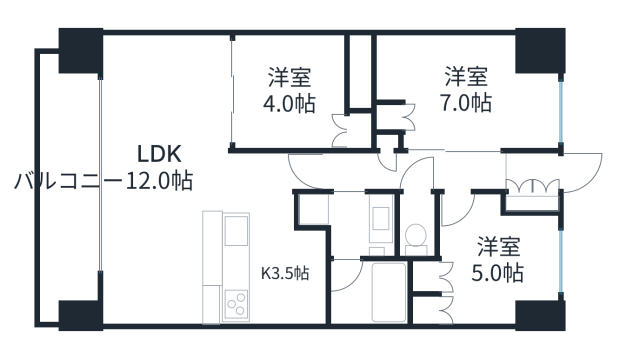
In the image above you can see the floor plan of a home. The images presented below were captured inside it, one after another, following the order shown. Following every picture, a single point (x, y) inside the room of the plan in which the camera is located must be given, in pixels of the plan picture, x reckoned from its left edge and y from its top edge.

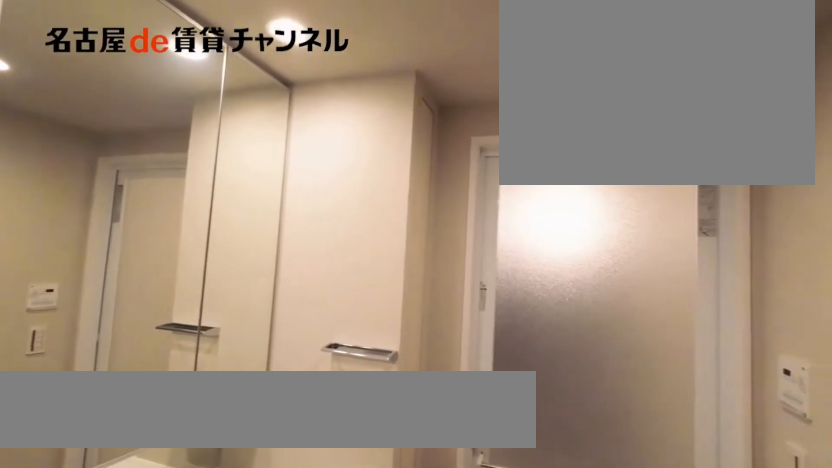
(351, 222)
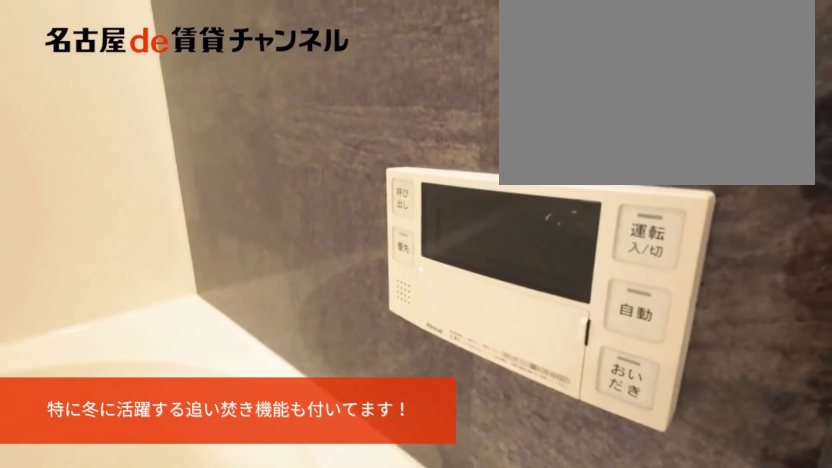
(365, 292)
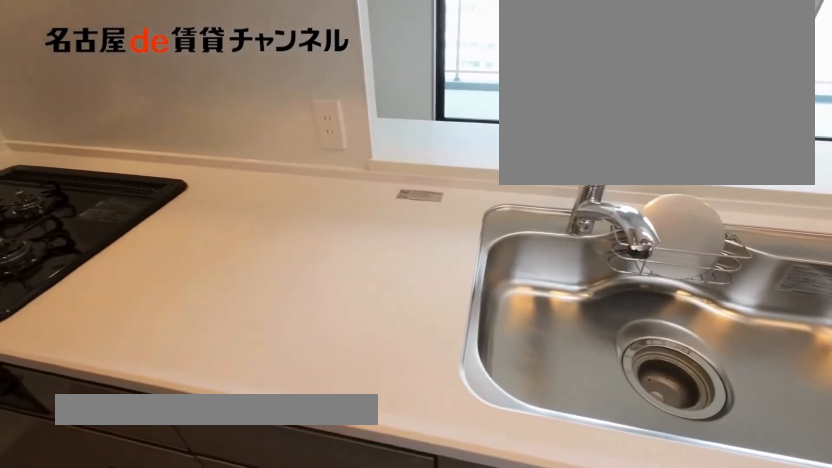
(245, 267)
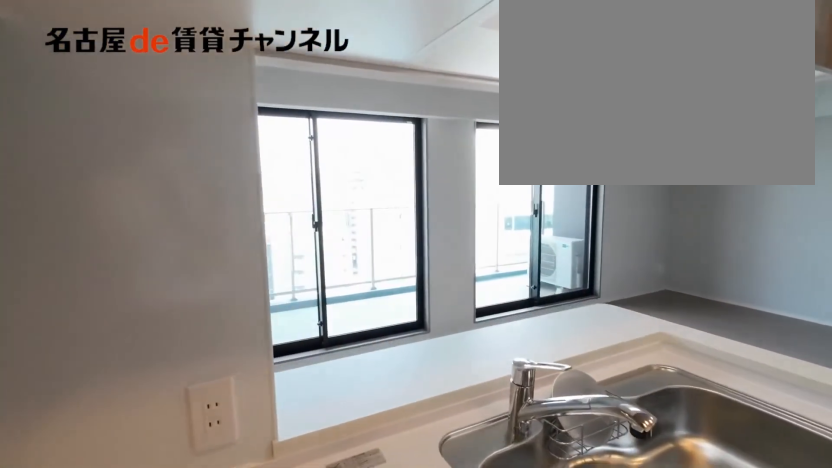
(245, 267)
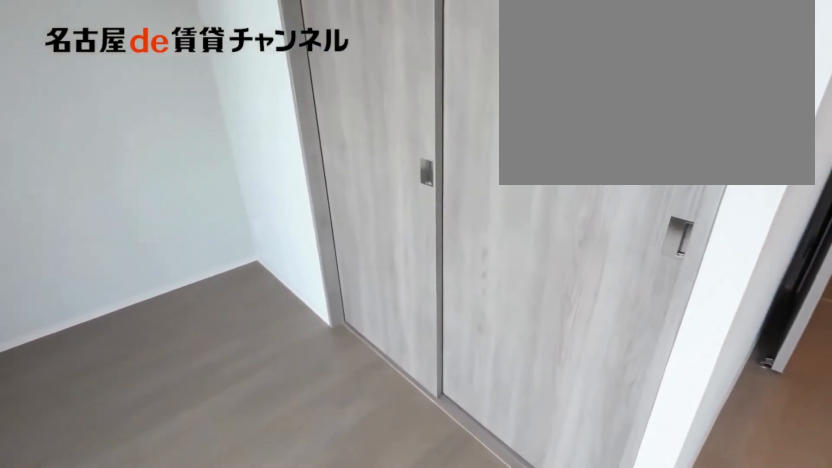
(160, 171)
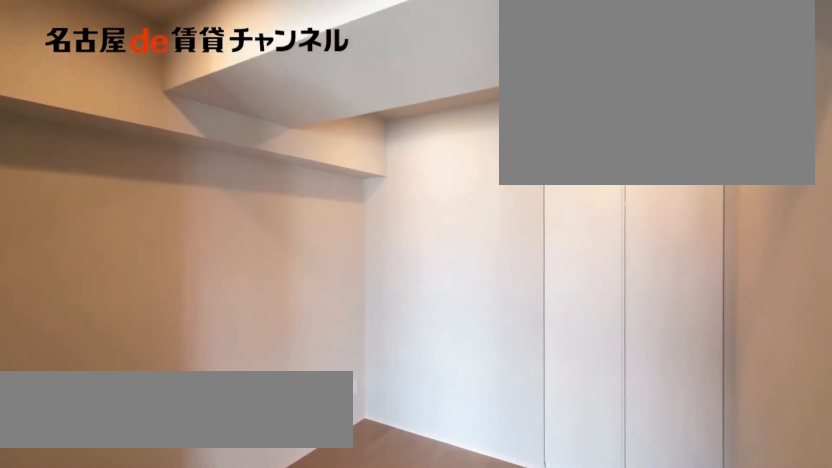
(289, 94)
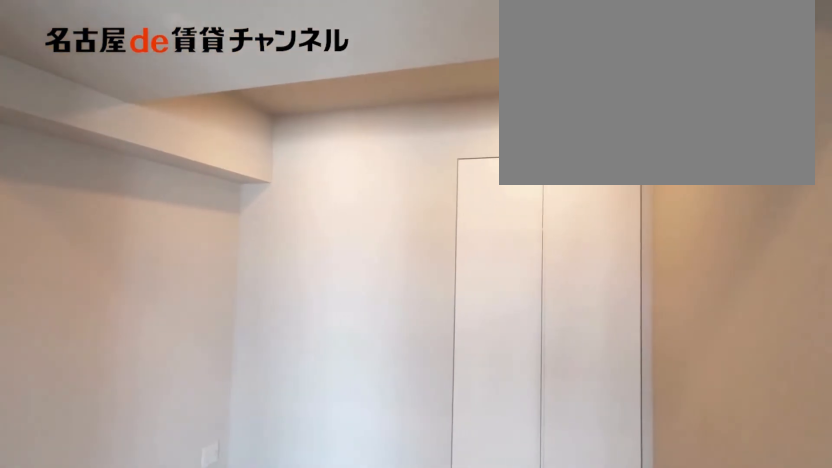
(289, 94)
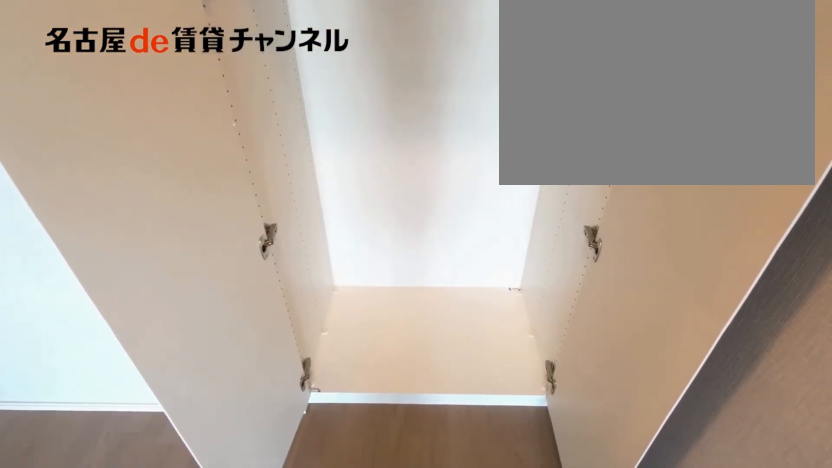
(361, 132)
